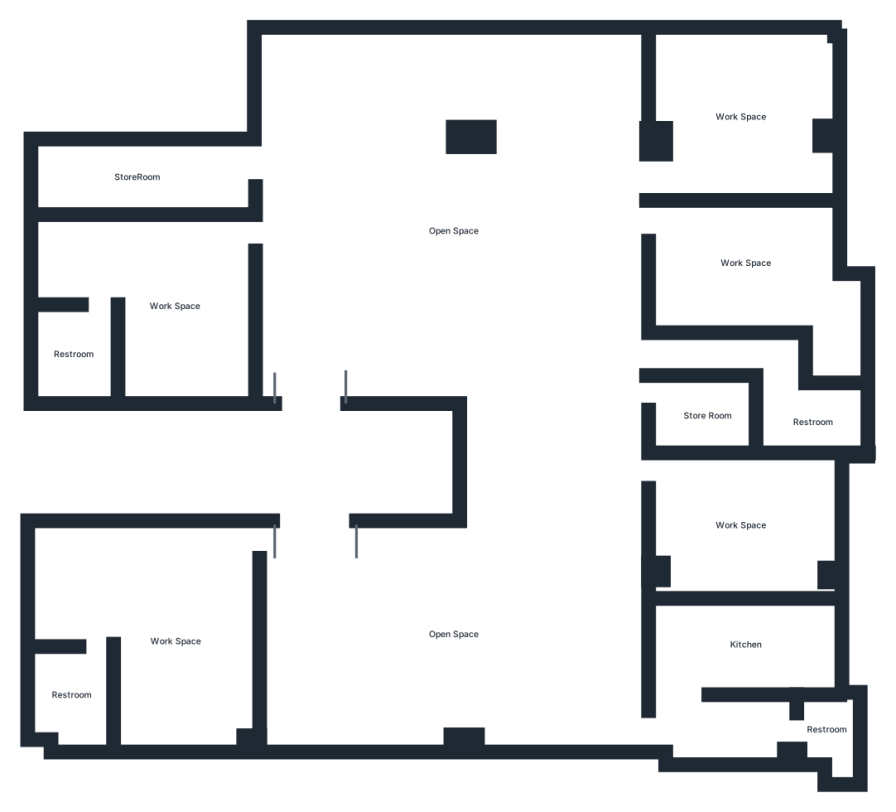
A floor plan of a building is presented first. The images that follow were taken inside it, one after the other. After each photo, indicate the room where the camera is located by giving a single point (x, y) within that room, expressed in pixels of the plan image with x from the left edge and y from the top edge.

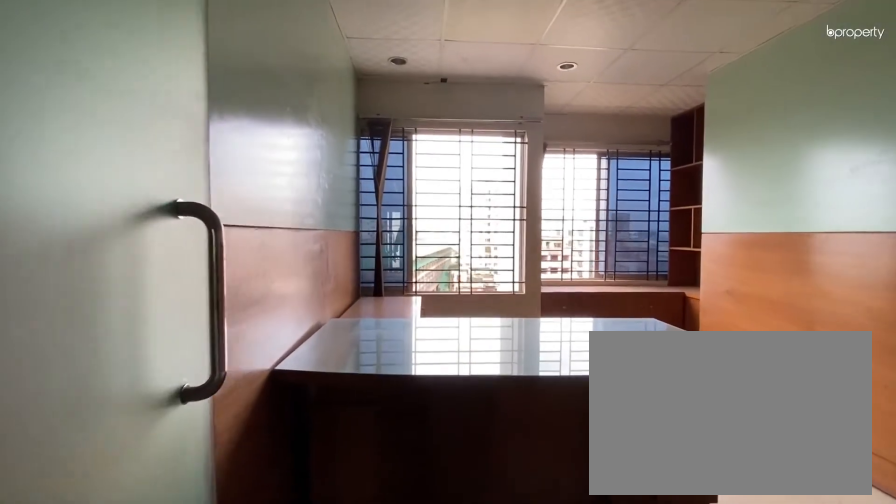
(740, 264)
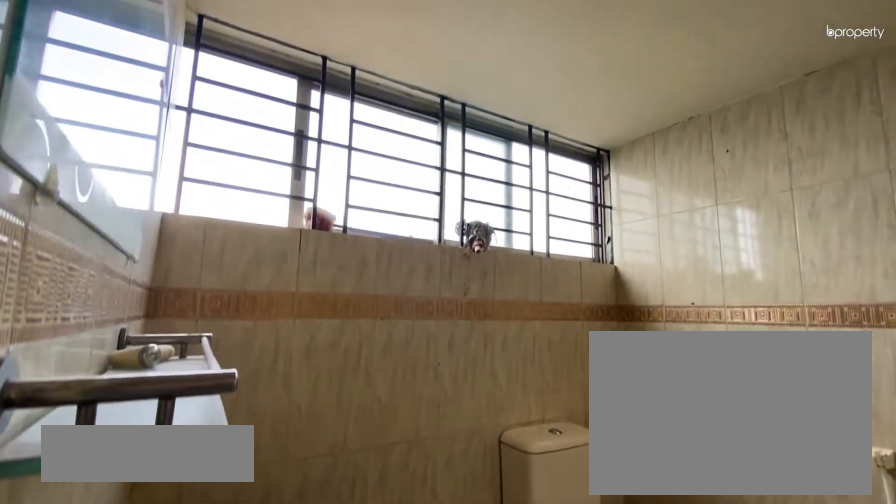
(810, 424)
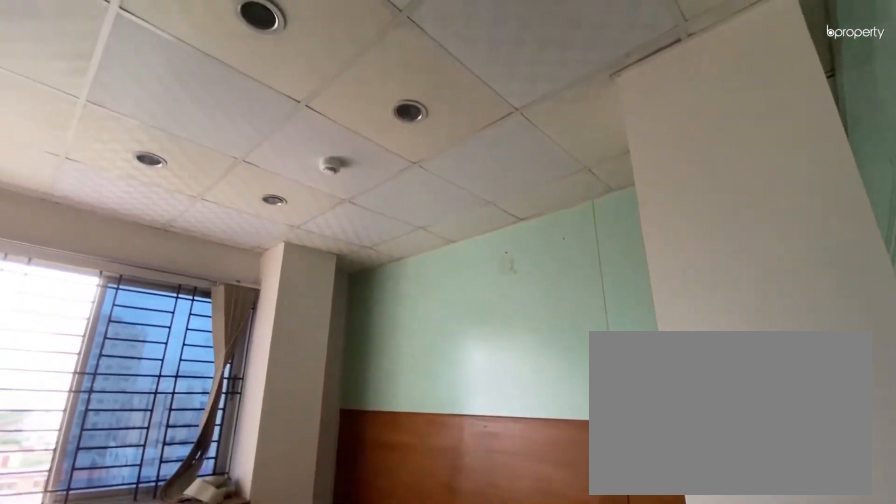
(738, 524)
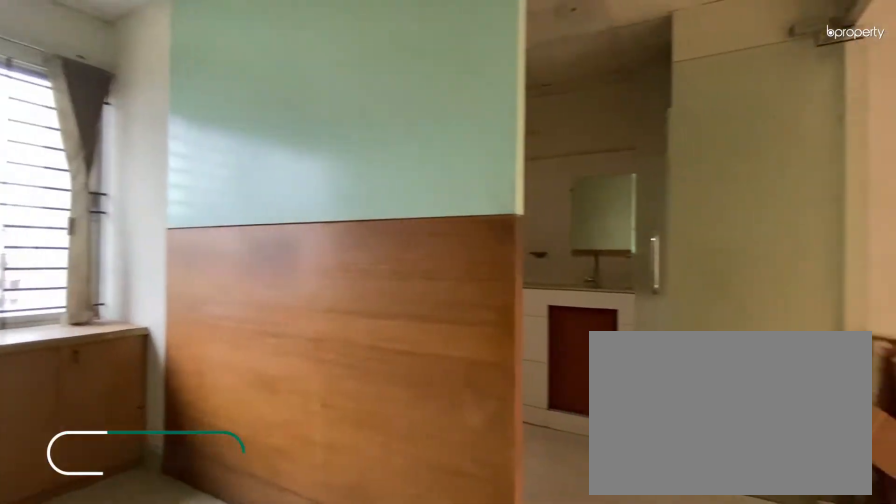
(743, 646)
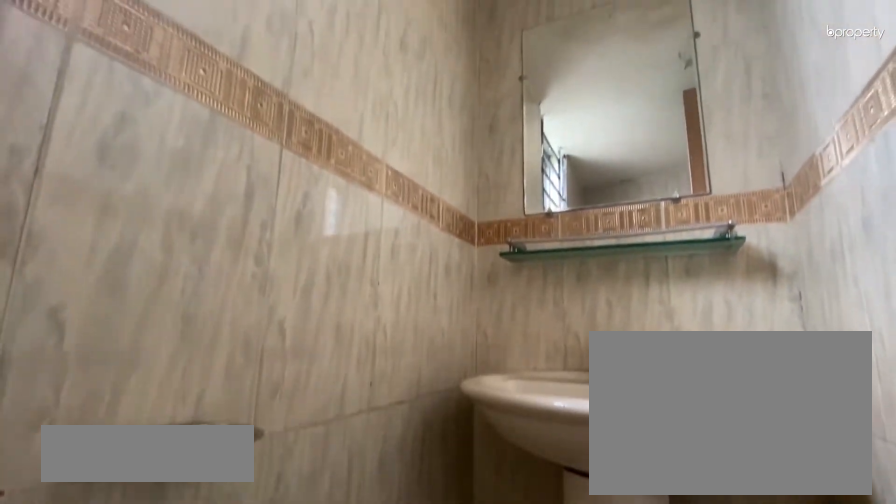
(827, 728)
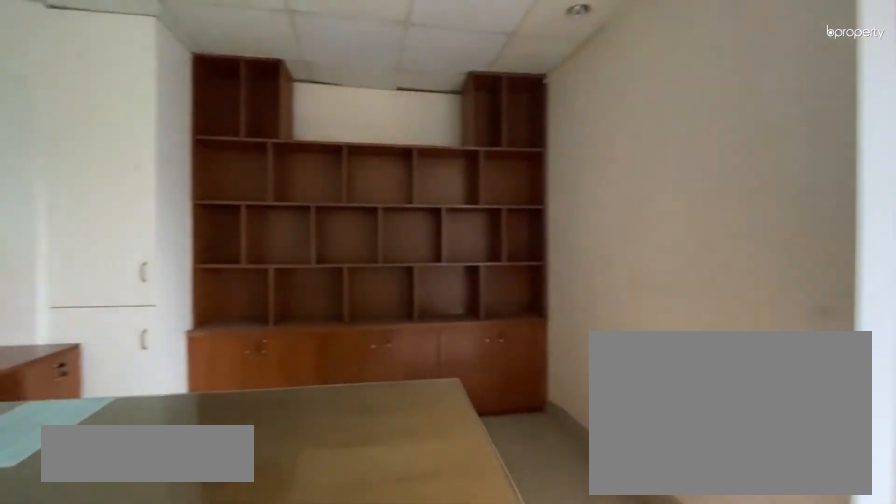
(173, 643)
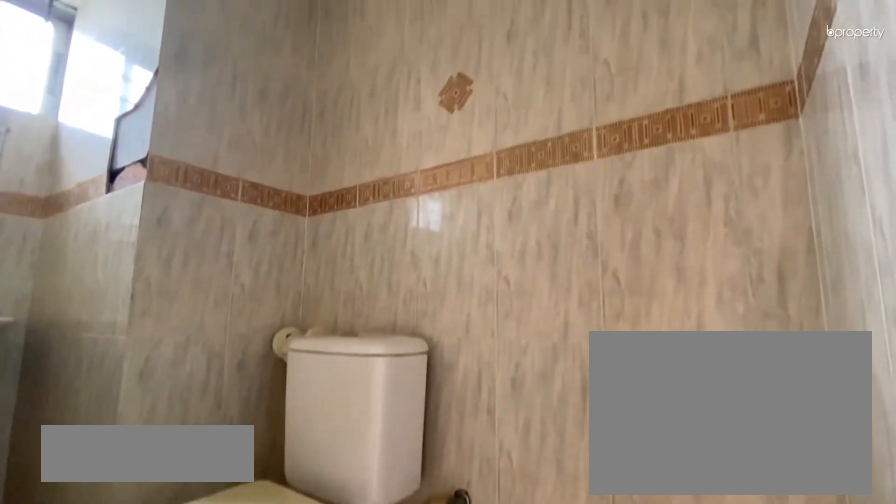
(71, 693)
